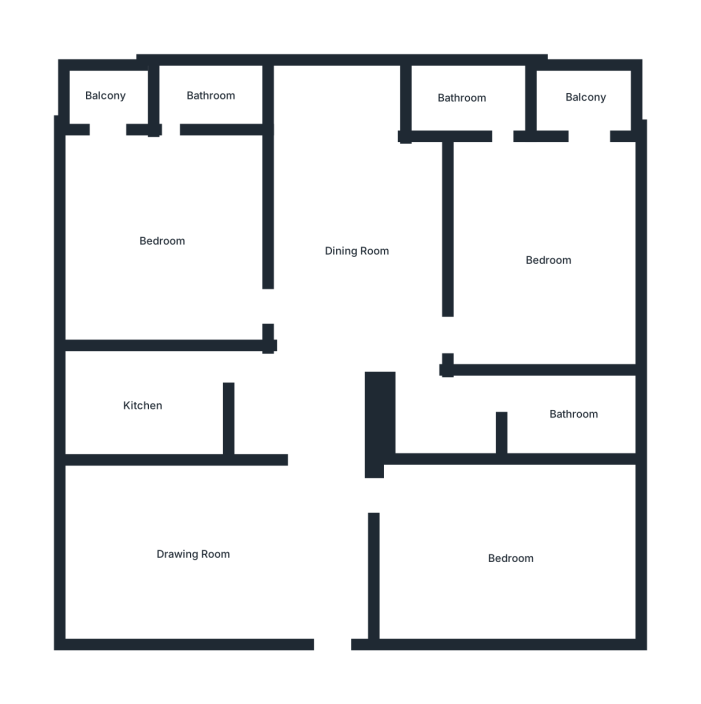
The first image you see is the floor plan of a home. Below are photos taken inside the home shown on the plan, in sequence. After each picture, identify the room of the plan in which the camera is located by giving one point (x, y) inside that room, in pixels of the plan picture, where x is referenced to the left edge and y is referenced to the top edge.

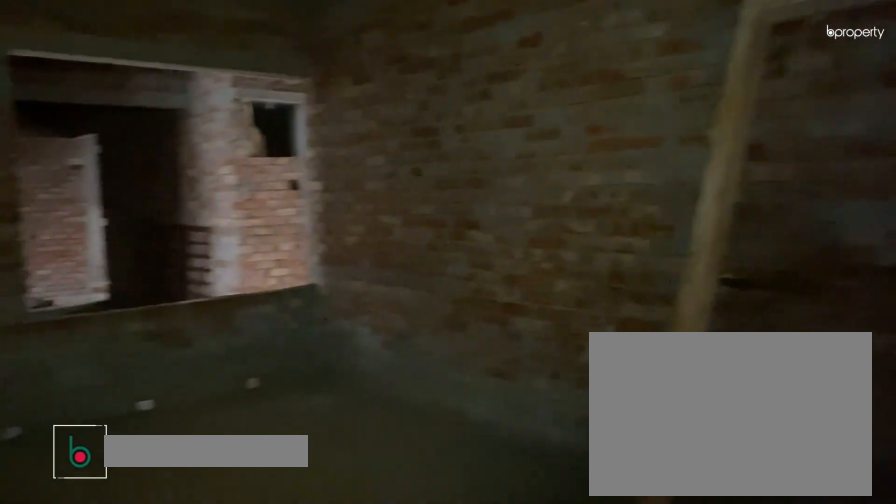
(196, 556)
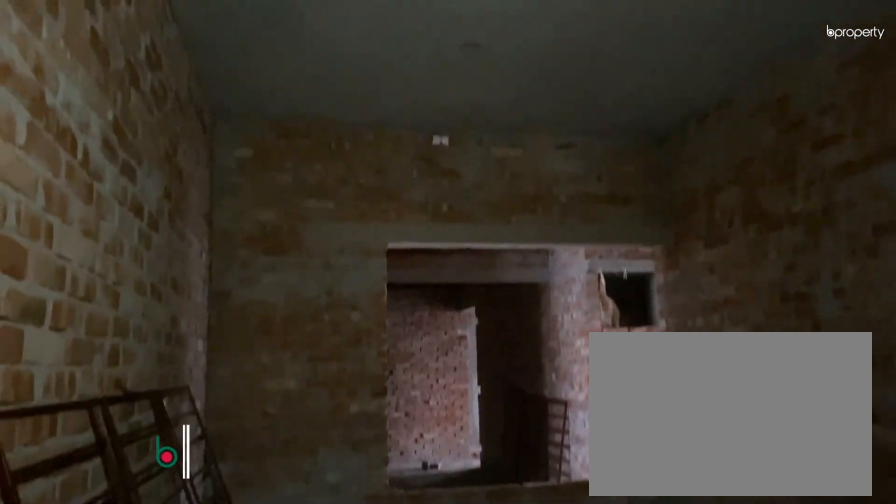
(196, 556)
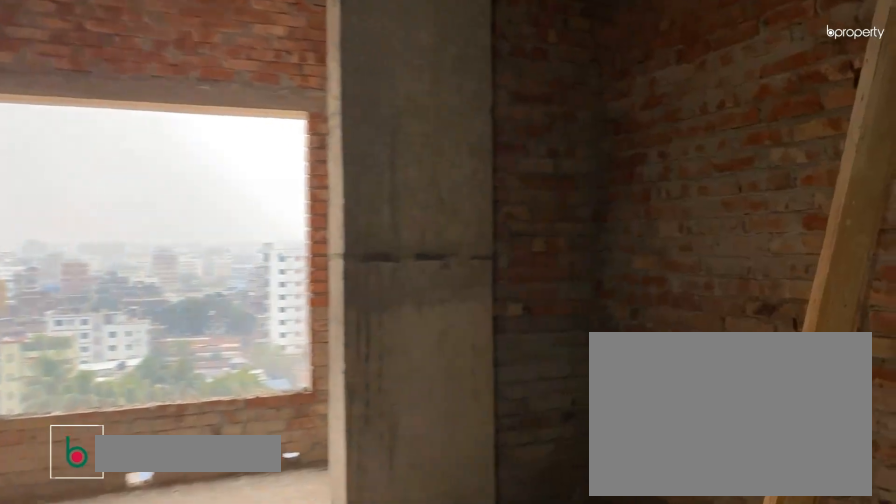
(354, 250)
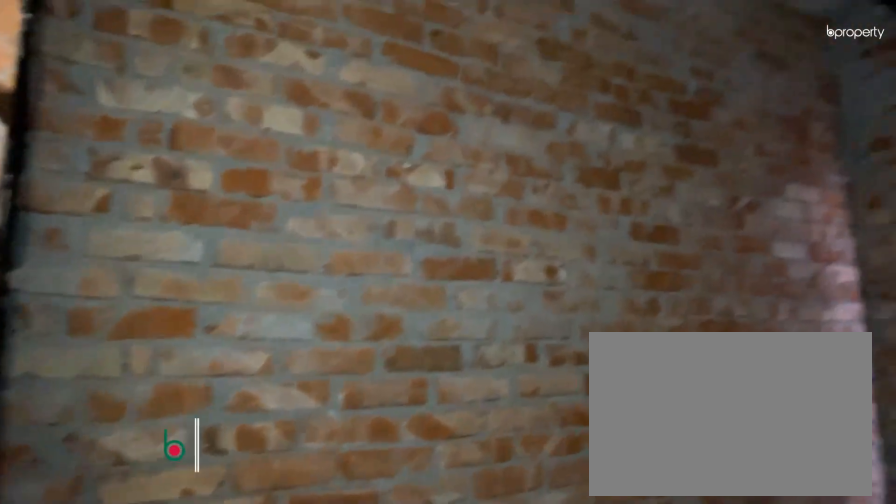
(142, 407)
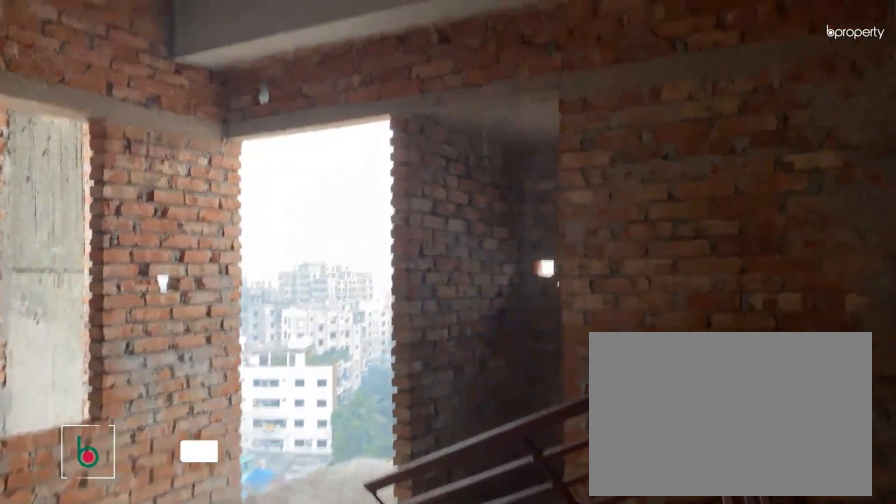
(161, 241)
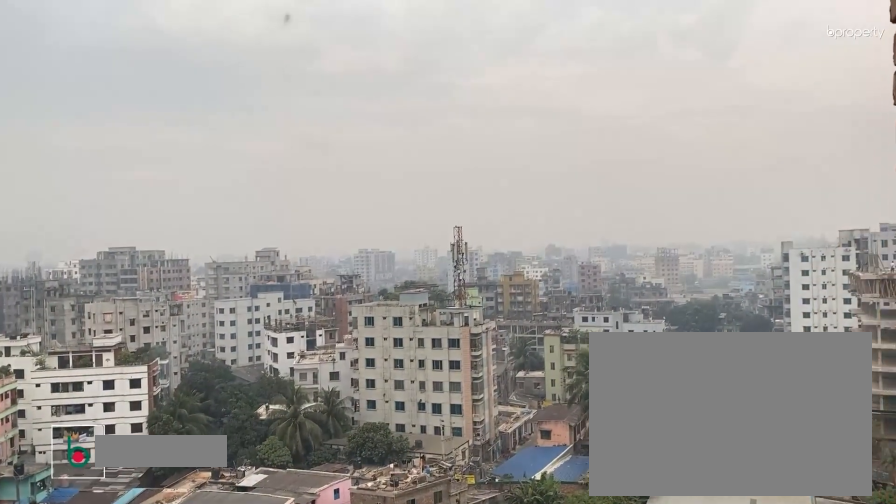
(104, 95)
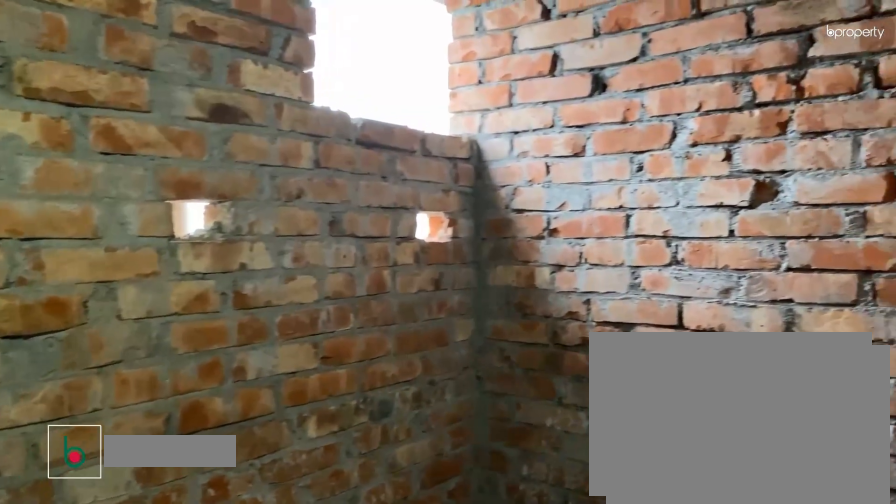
(211, 95)
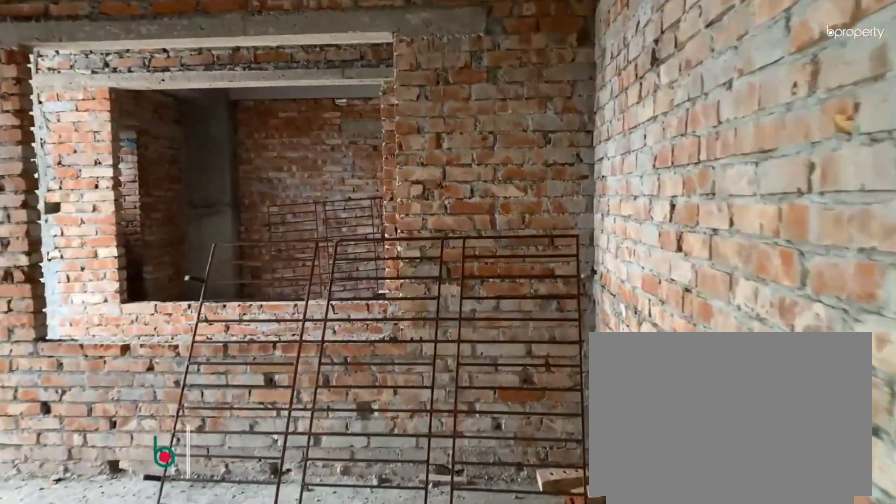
(548, 261)
